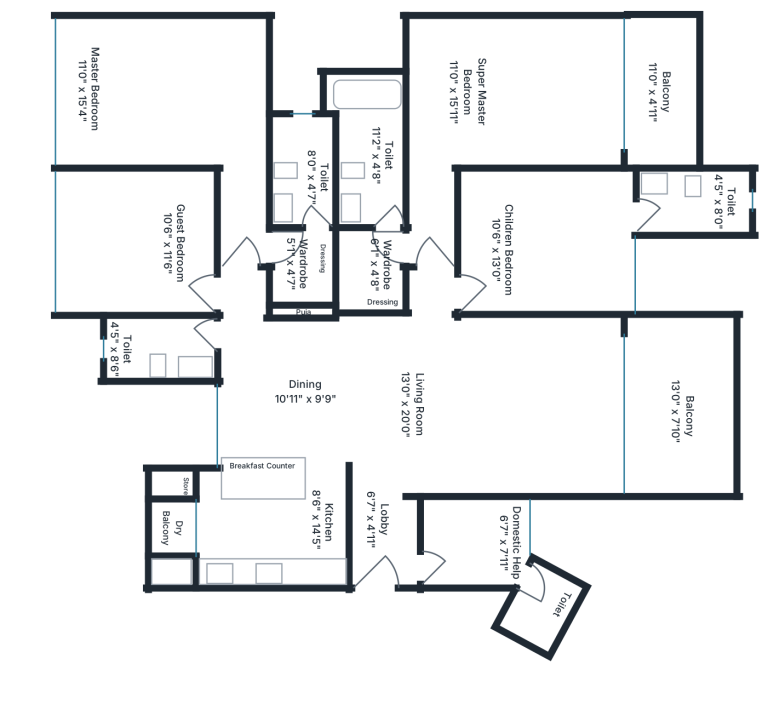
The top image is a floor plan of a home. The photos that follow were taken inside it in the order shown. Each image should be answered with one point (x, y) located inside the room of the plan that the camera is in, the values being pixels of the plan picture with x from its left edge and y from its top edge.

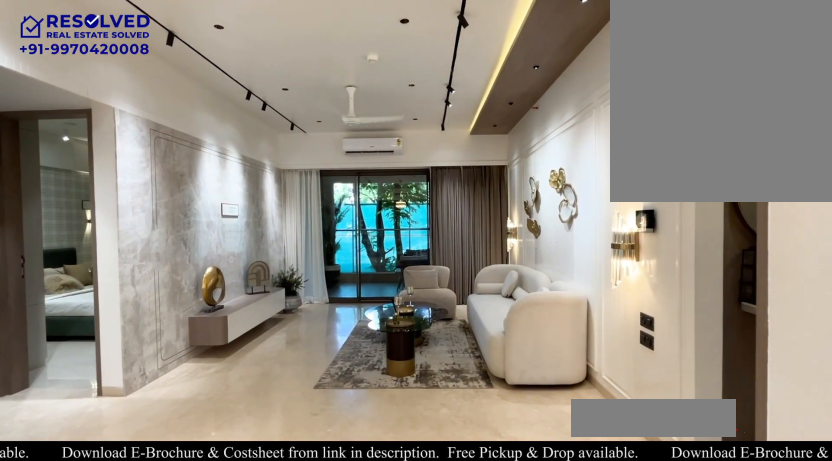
(514, 407)
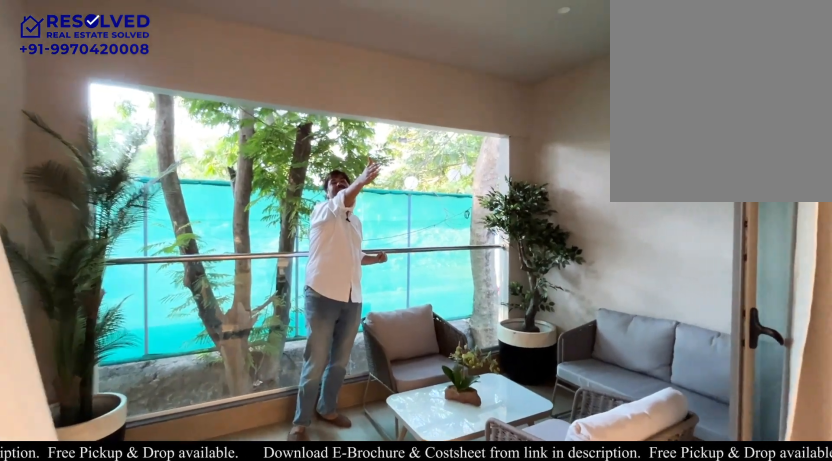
(680, 406)
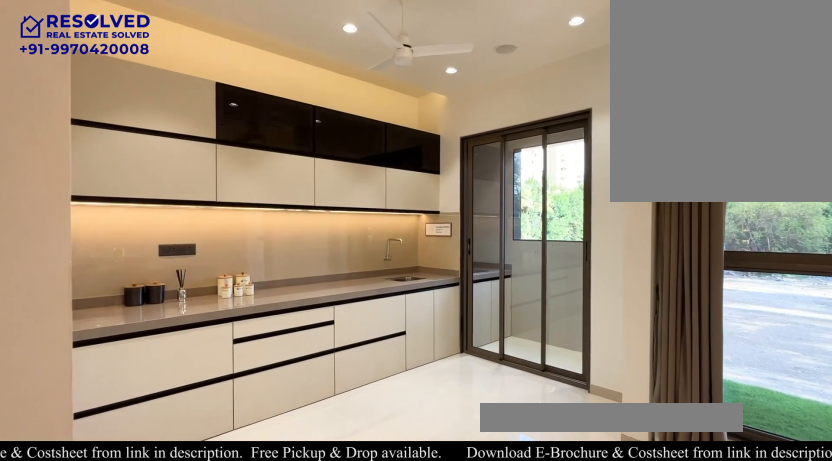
(273, 528)
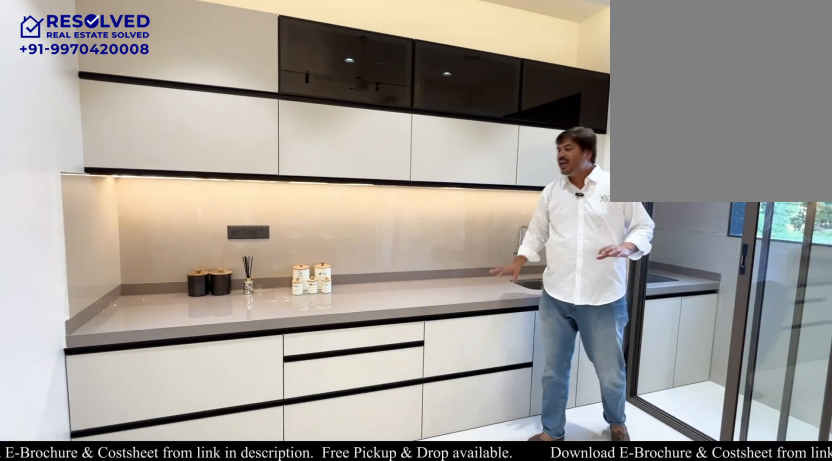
(273, 528)
